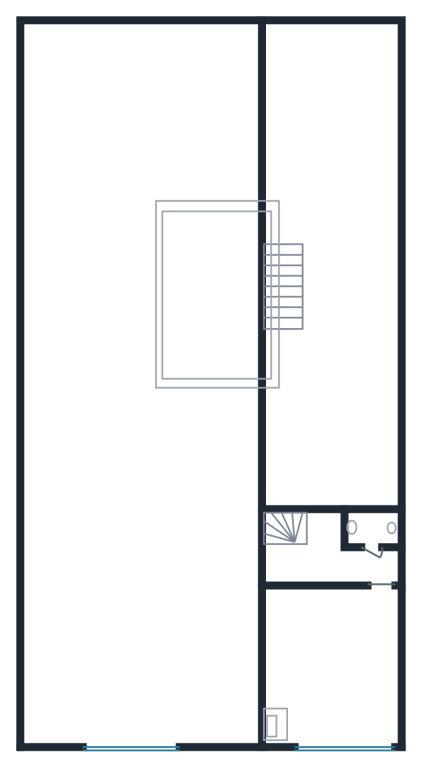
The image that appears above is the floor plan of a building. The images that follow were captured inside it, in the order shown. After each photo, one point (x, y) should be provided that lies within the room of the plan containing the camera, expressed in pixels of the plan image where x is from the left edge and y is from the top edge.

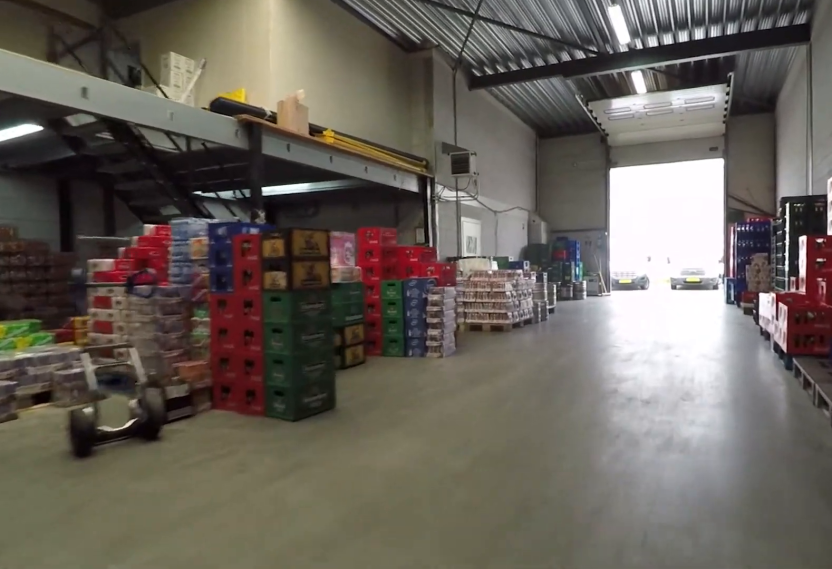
(34, 652)
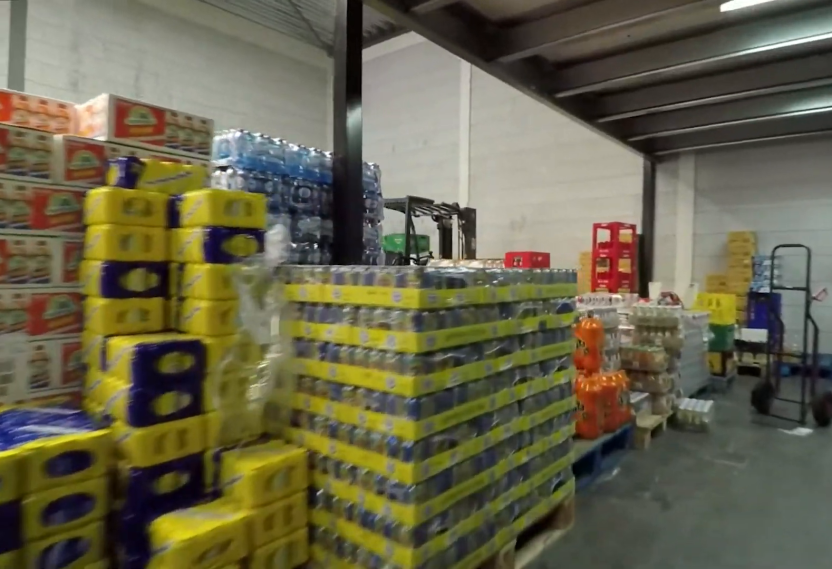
(332, 264)
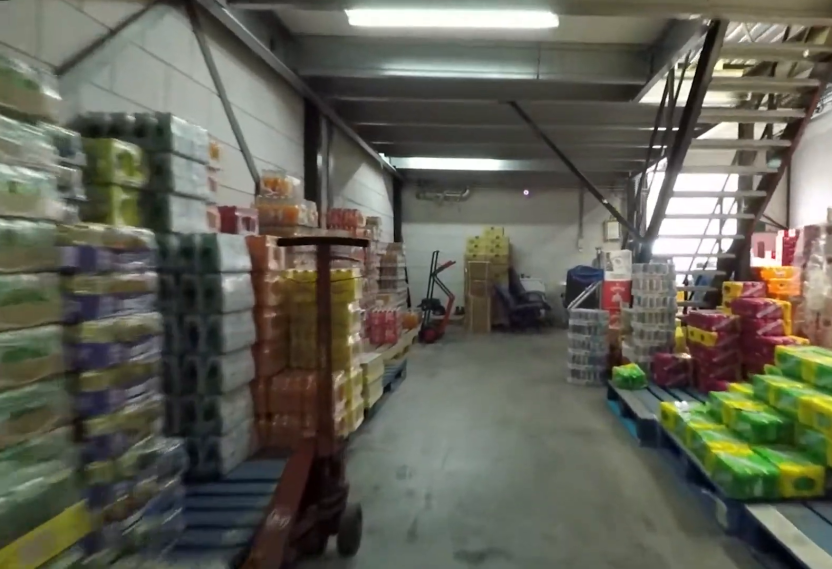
(332, 264)
